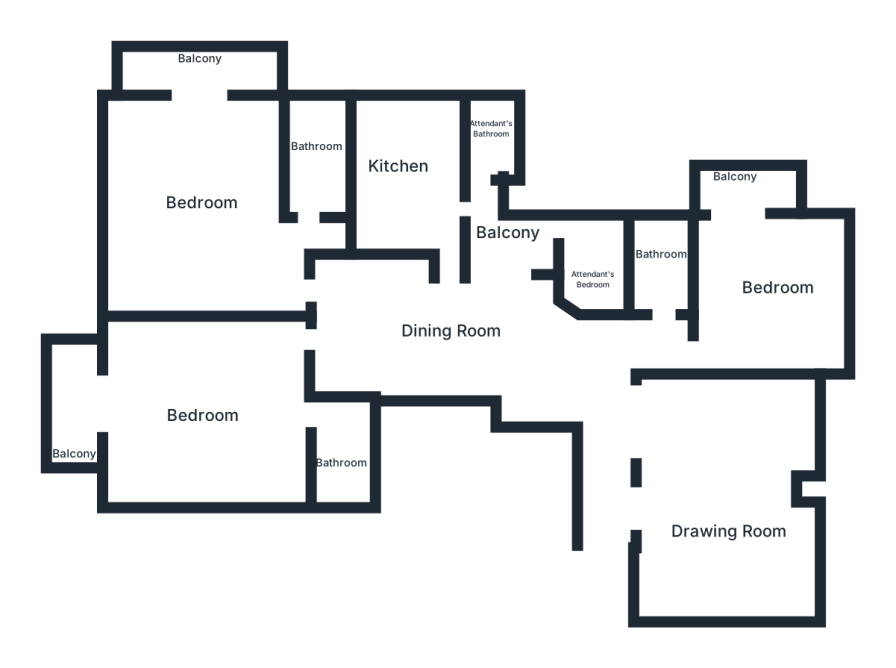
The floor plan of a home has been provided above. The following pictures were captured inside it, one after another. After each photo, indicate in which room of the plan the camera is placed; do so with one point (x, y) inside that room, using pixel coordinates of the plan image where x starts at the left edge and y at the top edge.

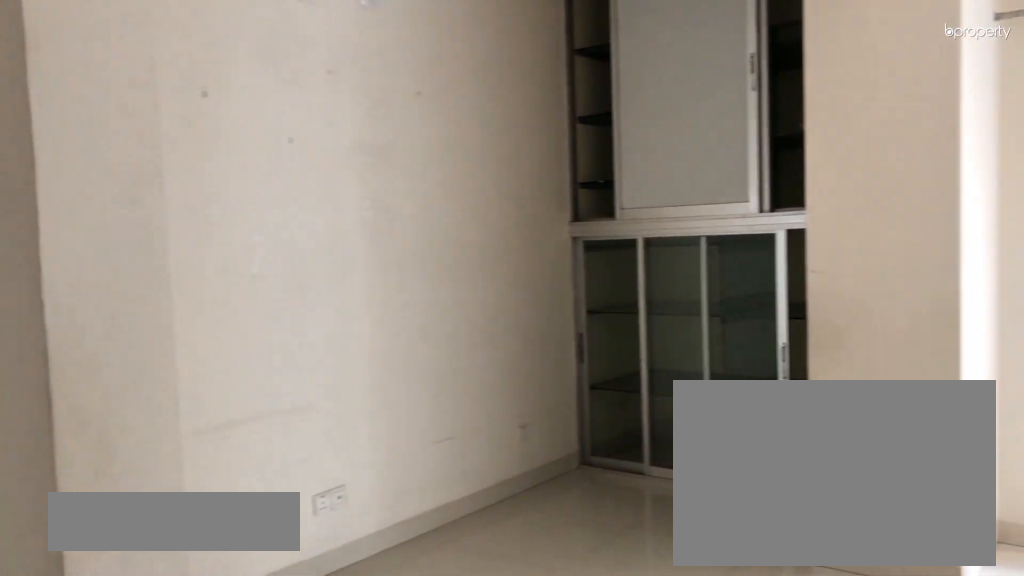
(716, 503)
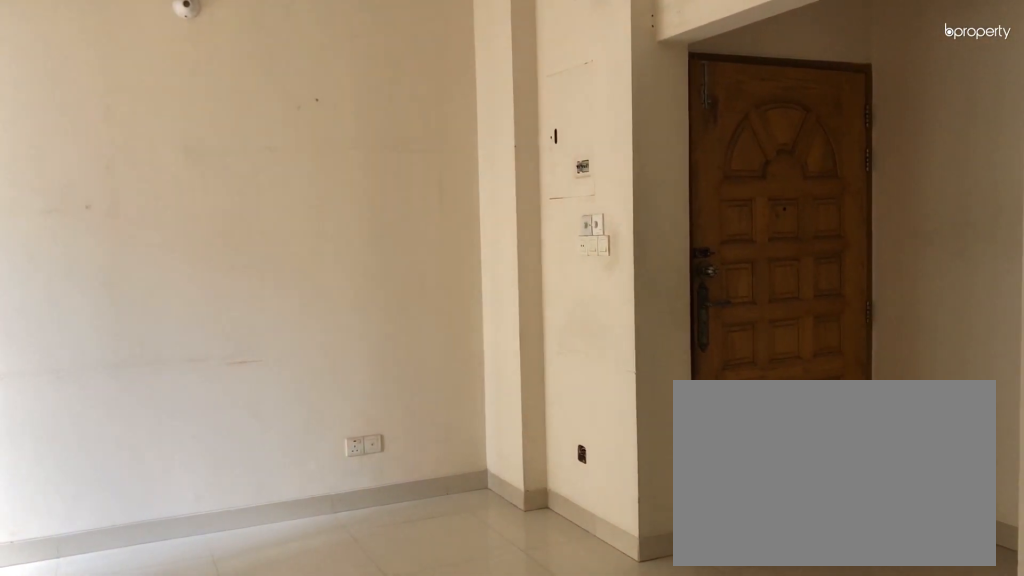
(716, 504)
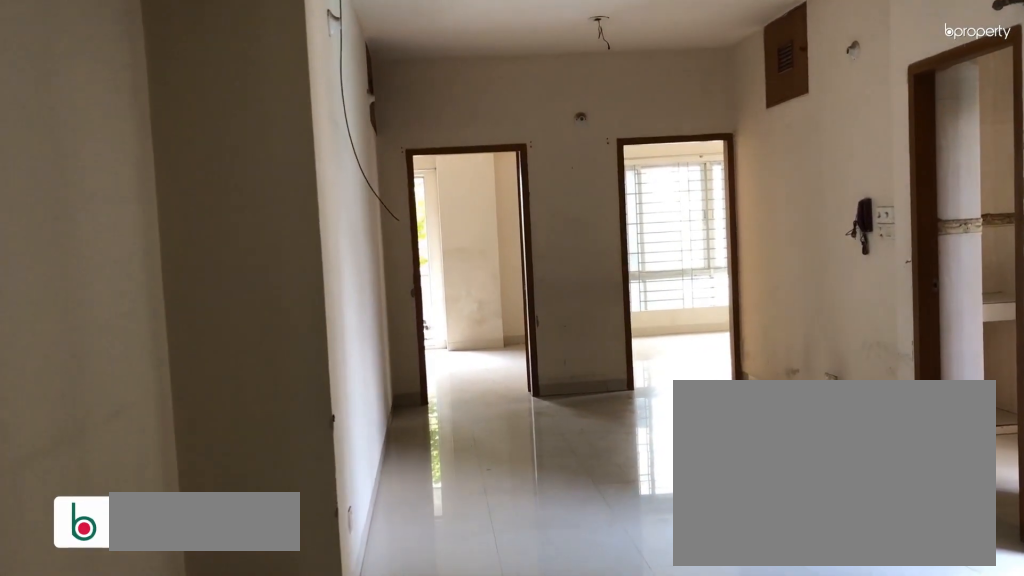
(437, 322)
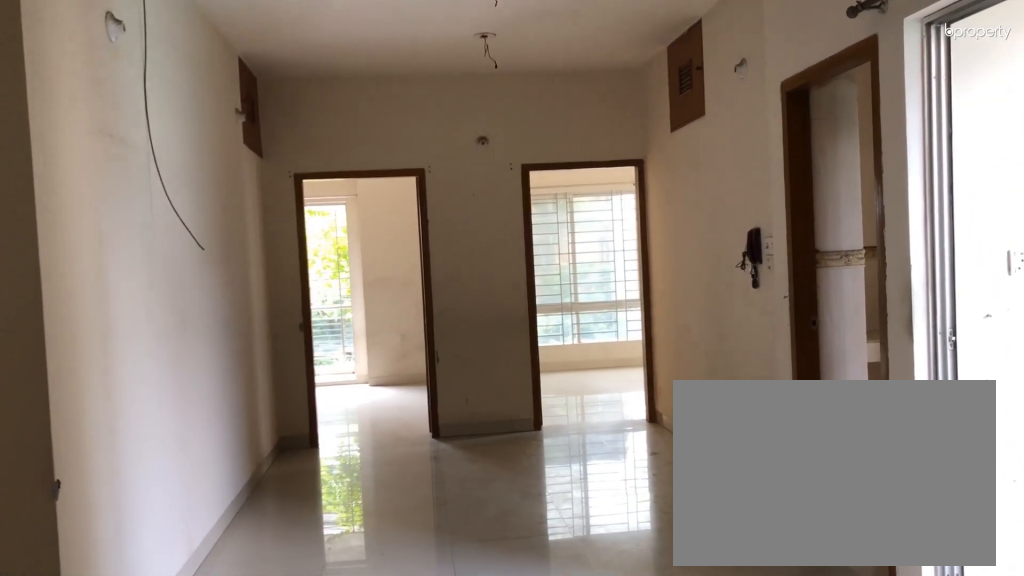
(437, 322)
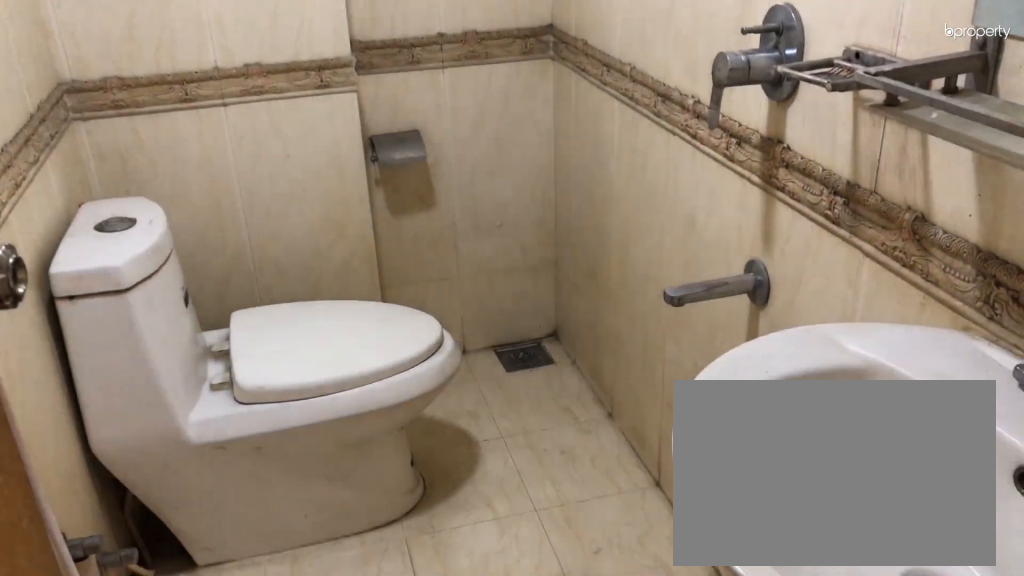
(663, 262)
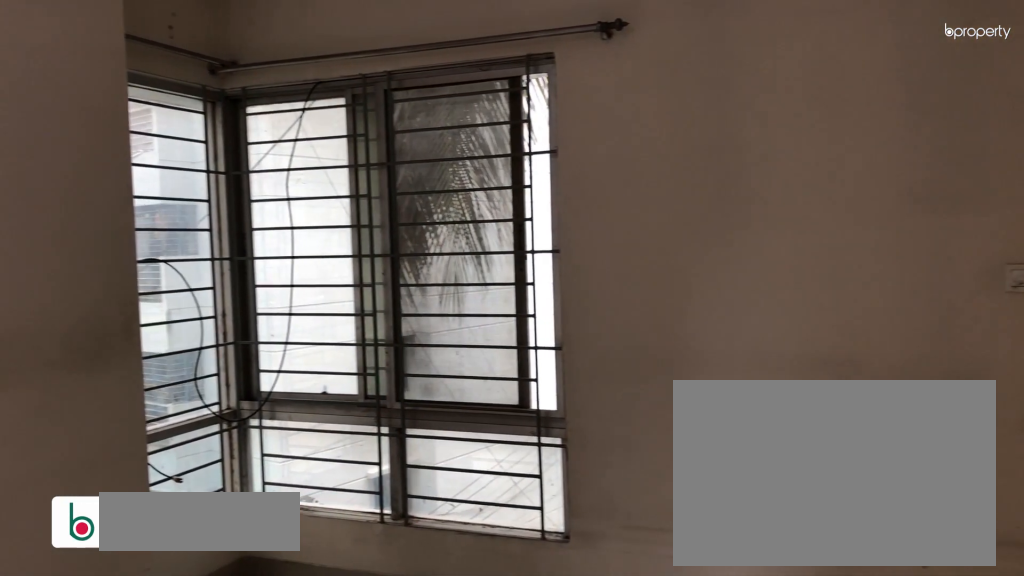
(768, 278)
